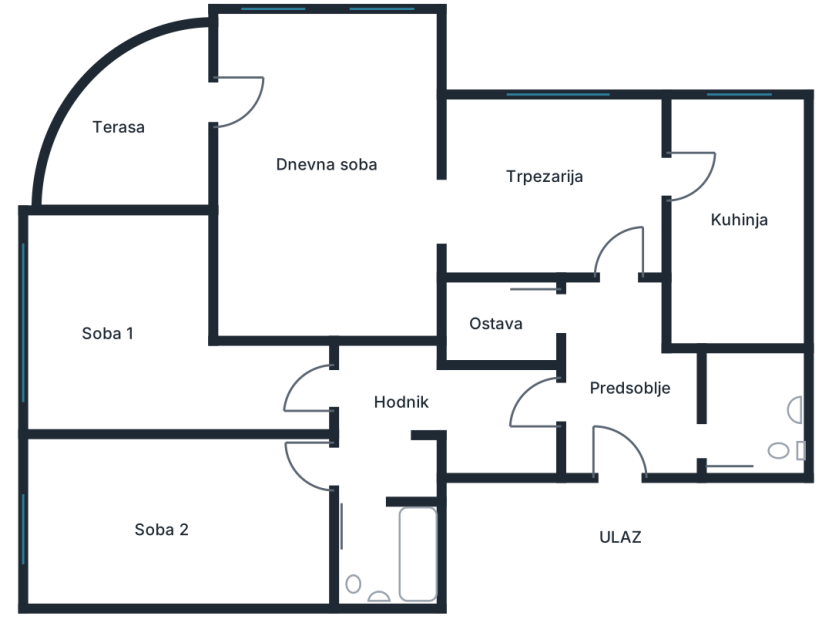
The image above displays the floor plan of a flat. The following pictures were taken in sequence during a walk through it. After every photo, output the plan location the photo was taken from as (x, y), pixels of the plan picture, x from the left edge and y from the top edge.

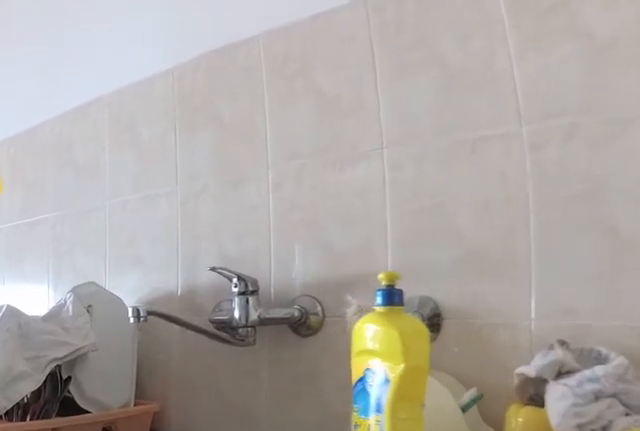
(733, 338)
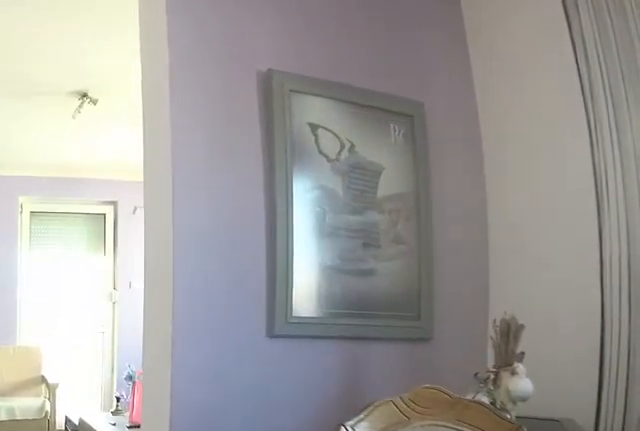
(555, 236)
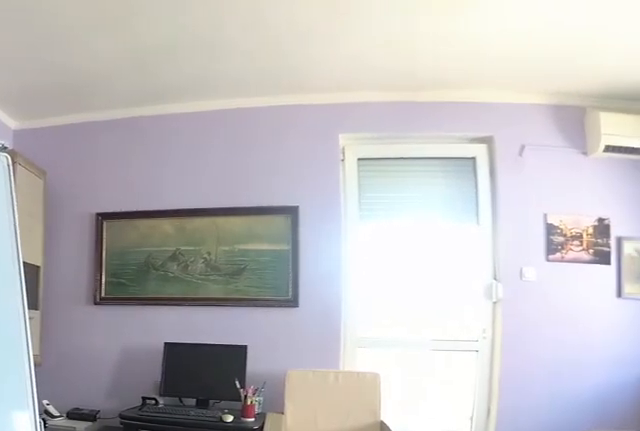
(449, 233)
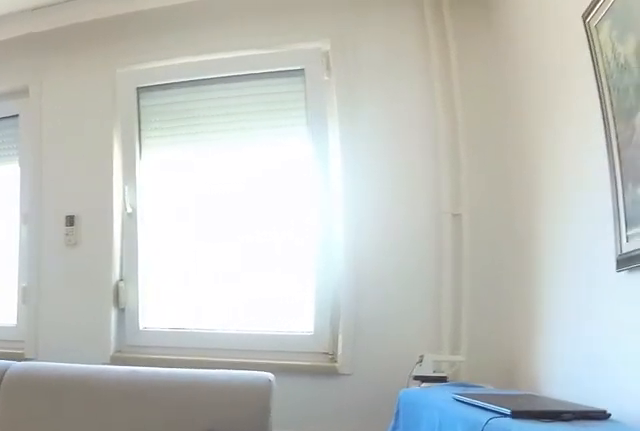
(418, 205)
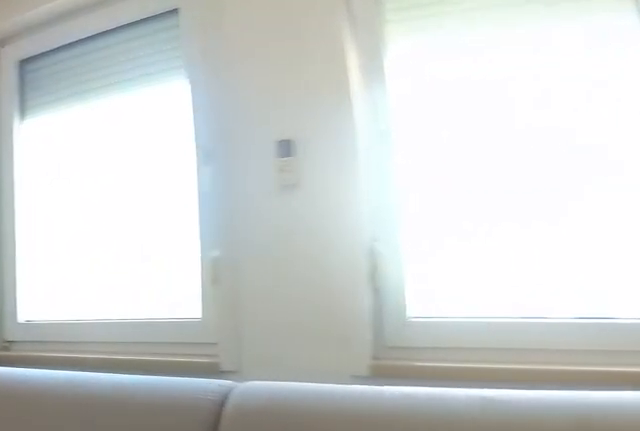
(407, 155)
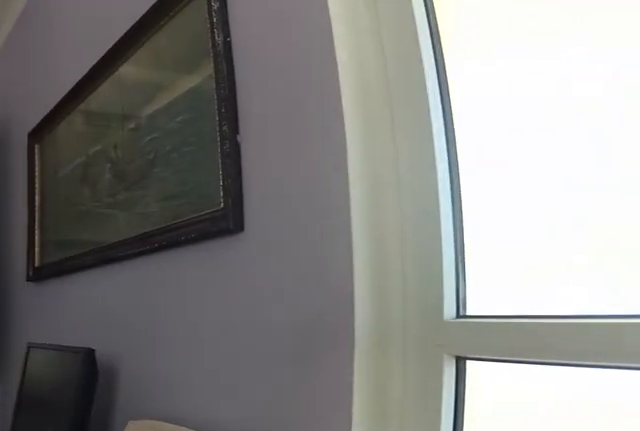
(278, 98)
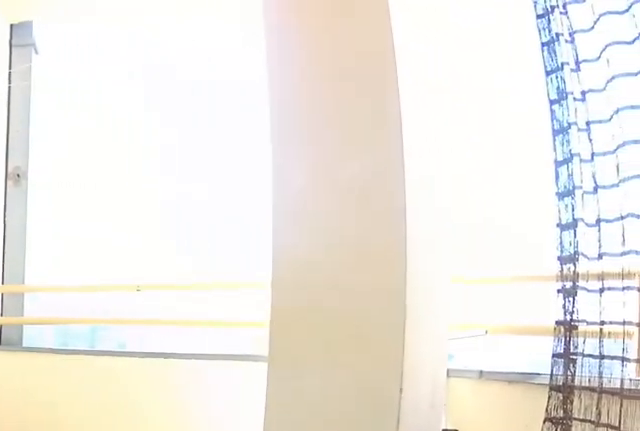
(245, 117)
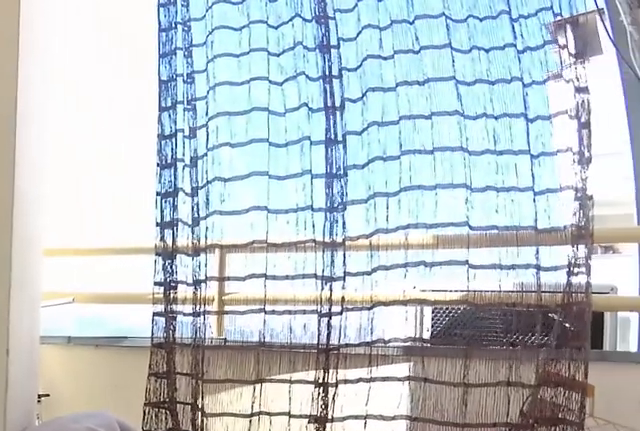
(226, 118)
